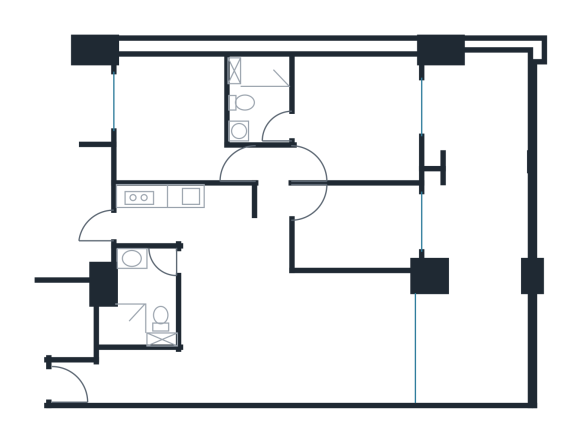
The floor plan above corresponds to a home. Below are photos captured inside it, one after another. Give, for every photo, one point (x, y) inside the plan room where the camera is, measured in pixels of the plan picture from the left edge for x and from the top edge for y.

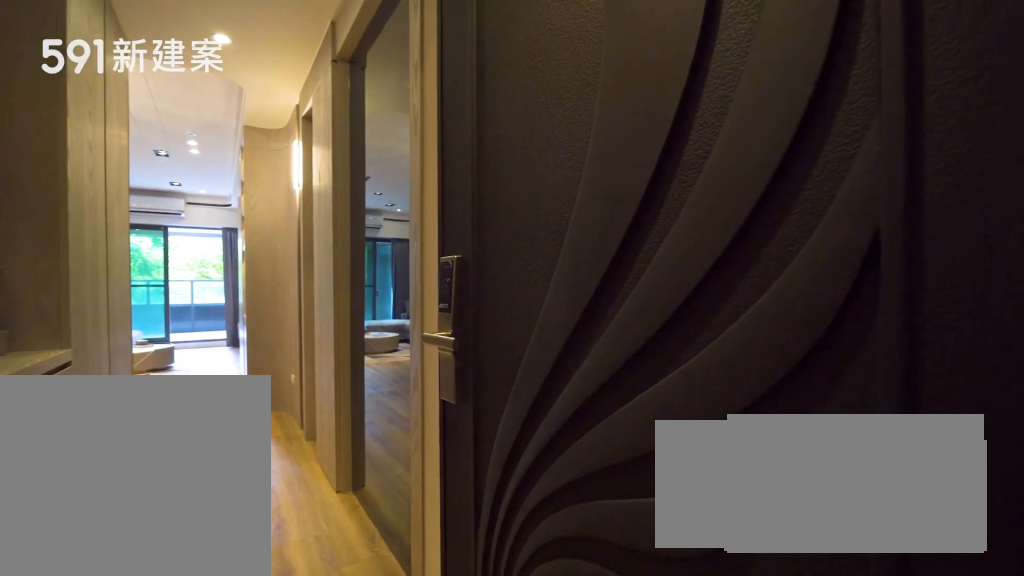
(124, 379)
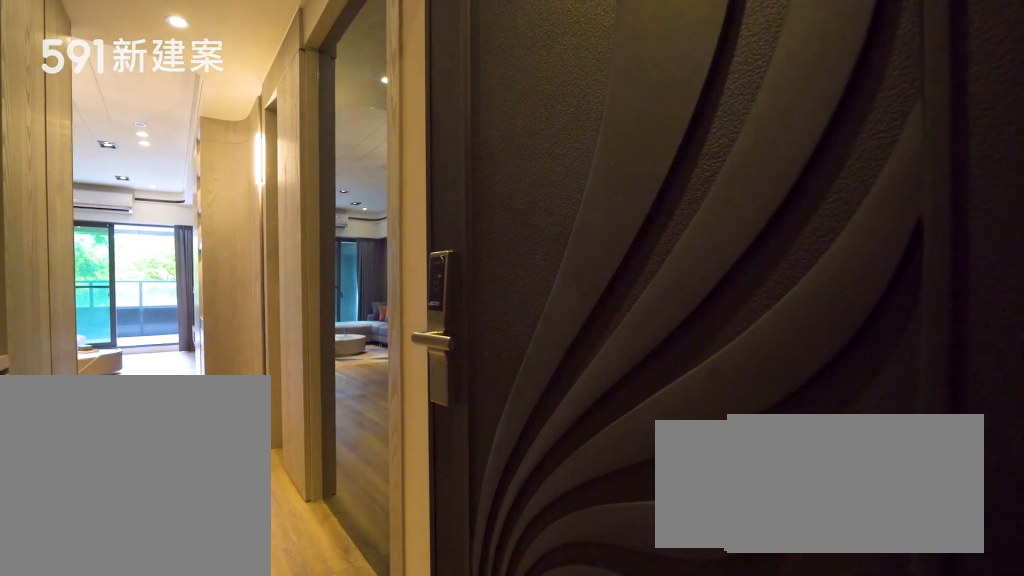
(124, 379)
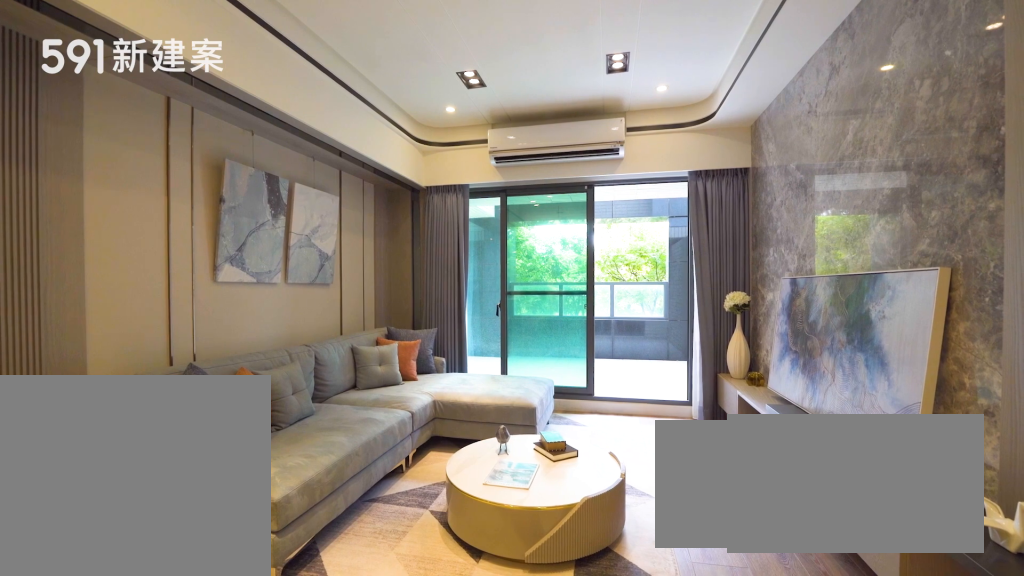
(339, 336)
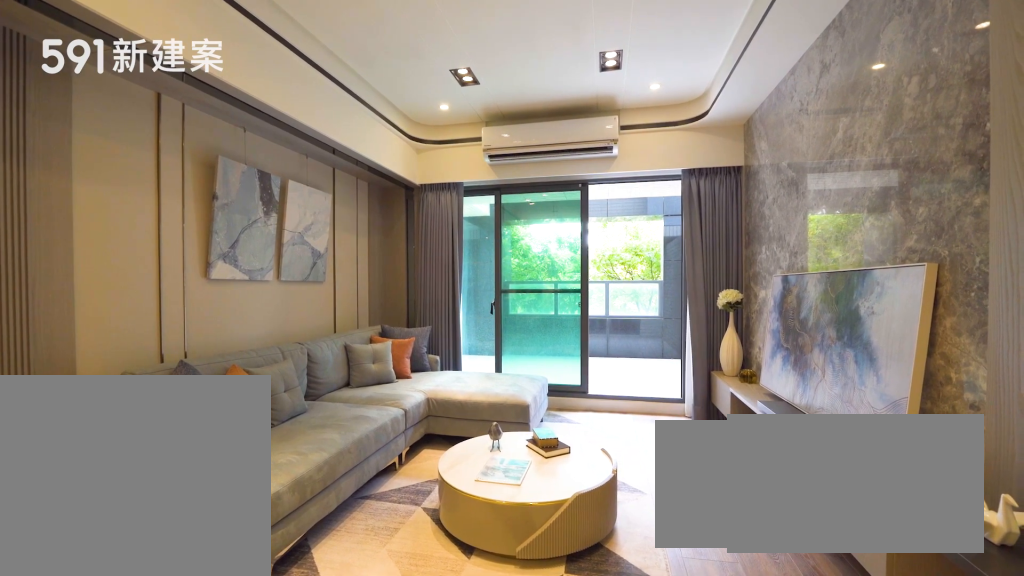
(339, 336)
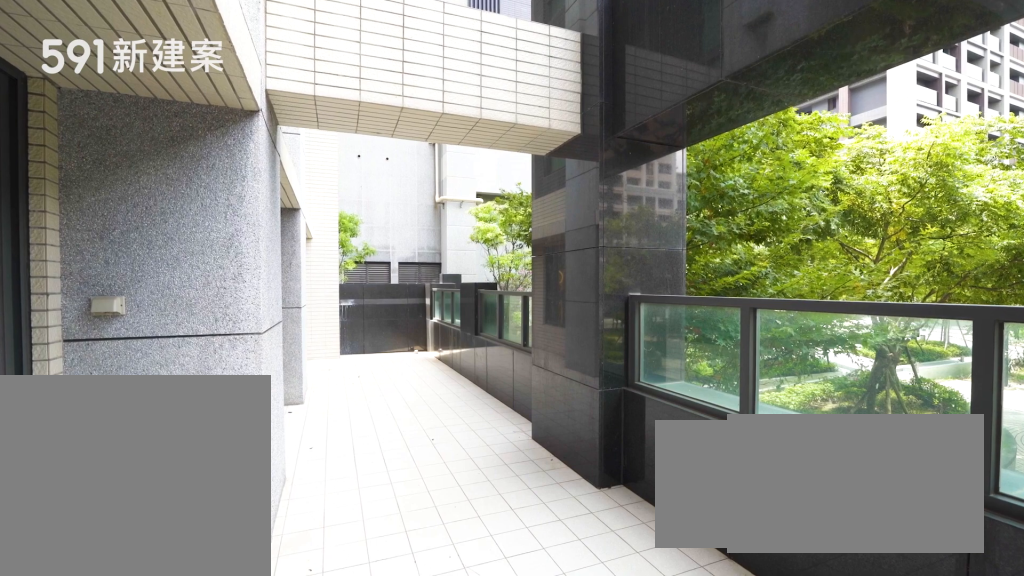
(475, 227)
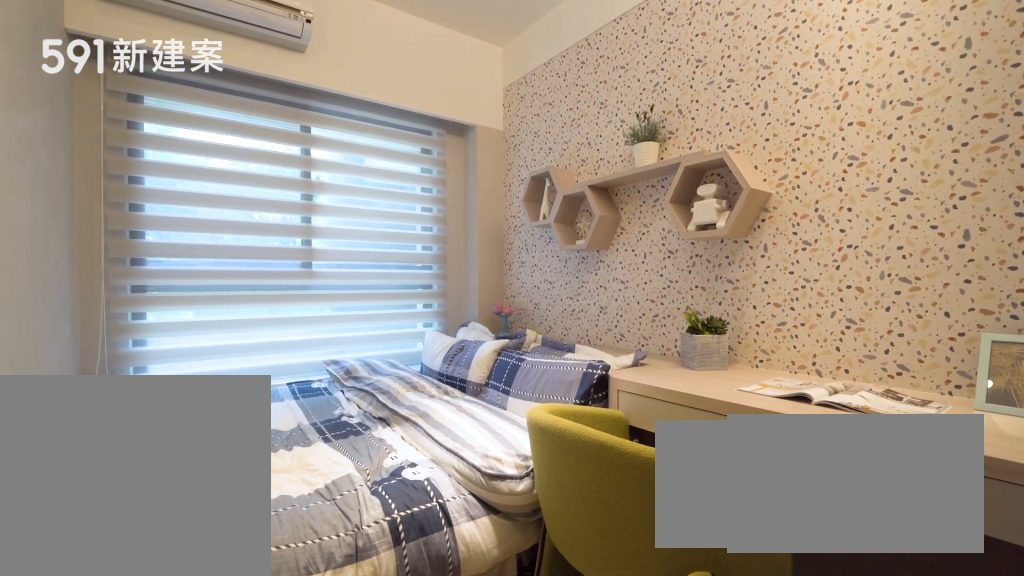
(356, 228)
